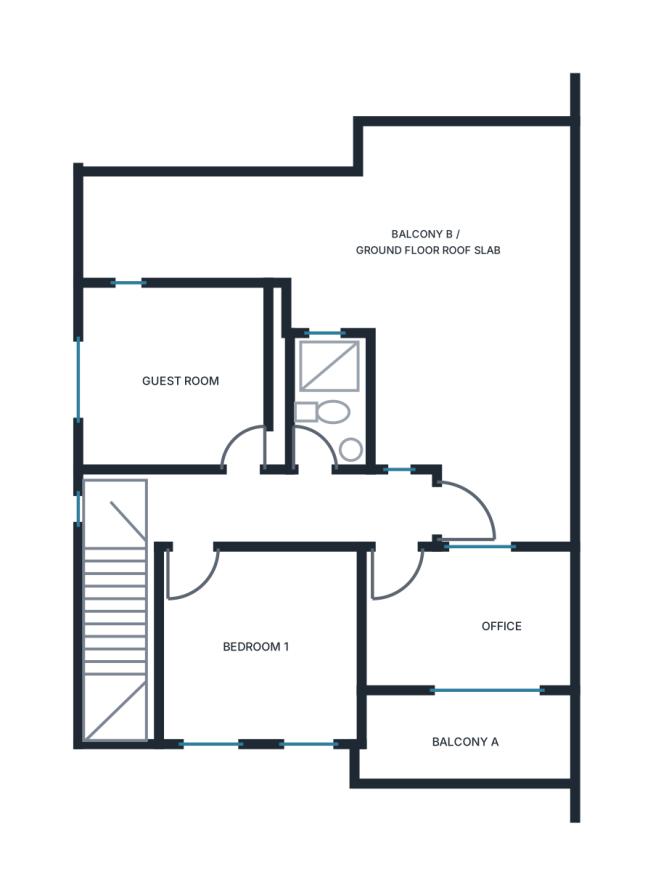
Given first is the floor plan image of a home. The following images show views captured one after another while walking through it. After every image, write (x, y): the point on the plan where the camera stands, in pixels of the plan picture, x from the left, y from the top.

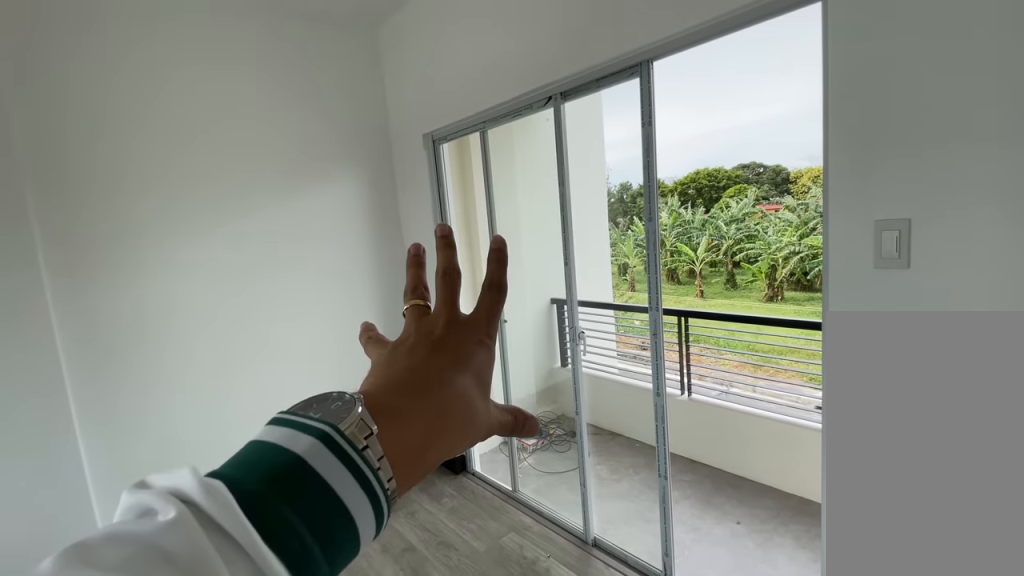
(549, 614)
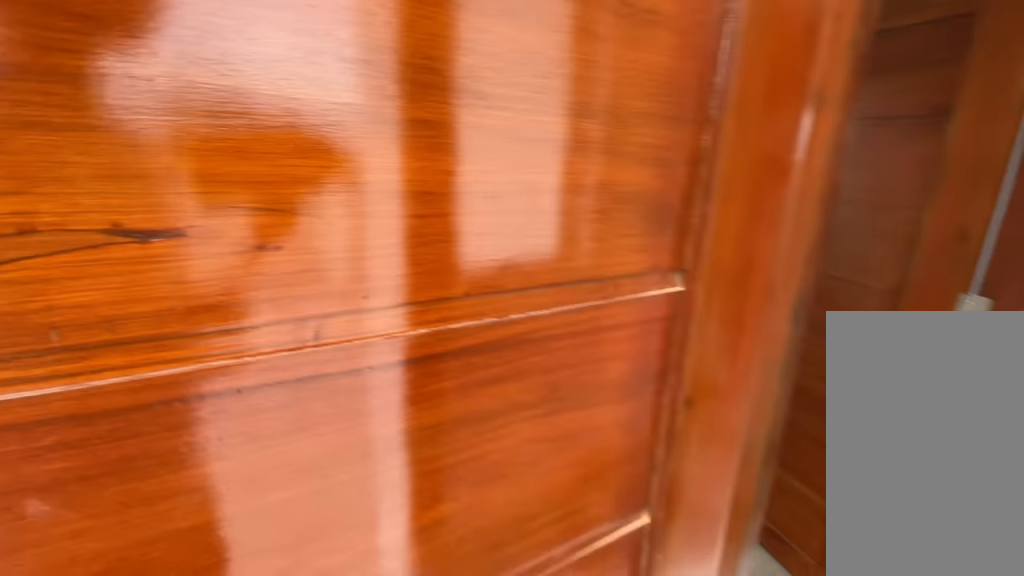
(521, 457)
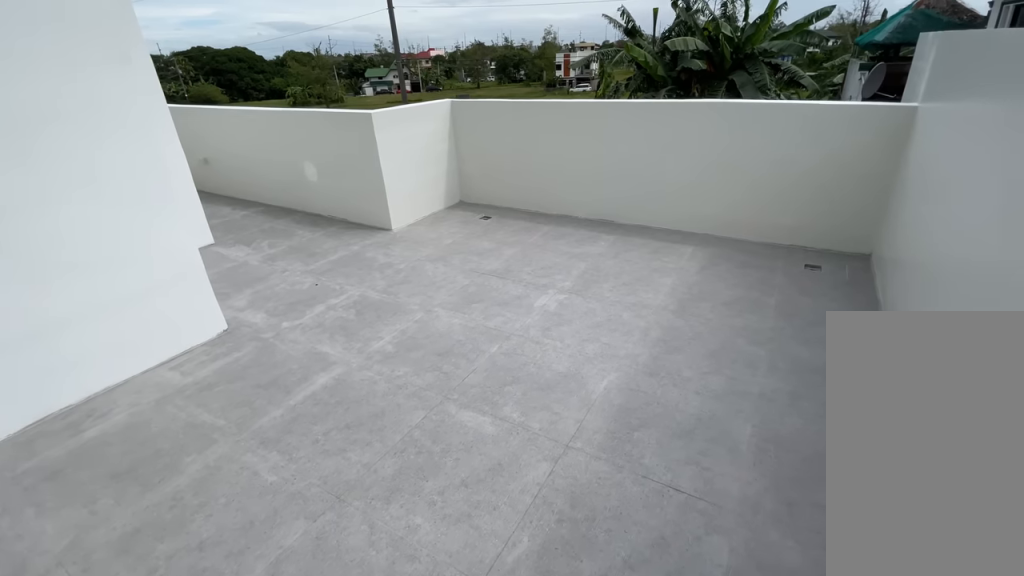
(521, 442)
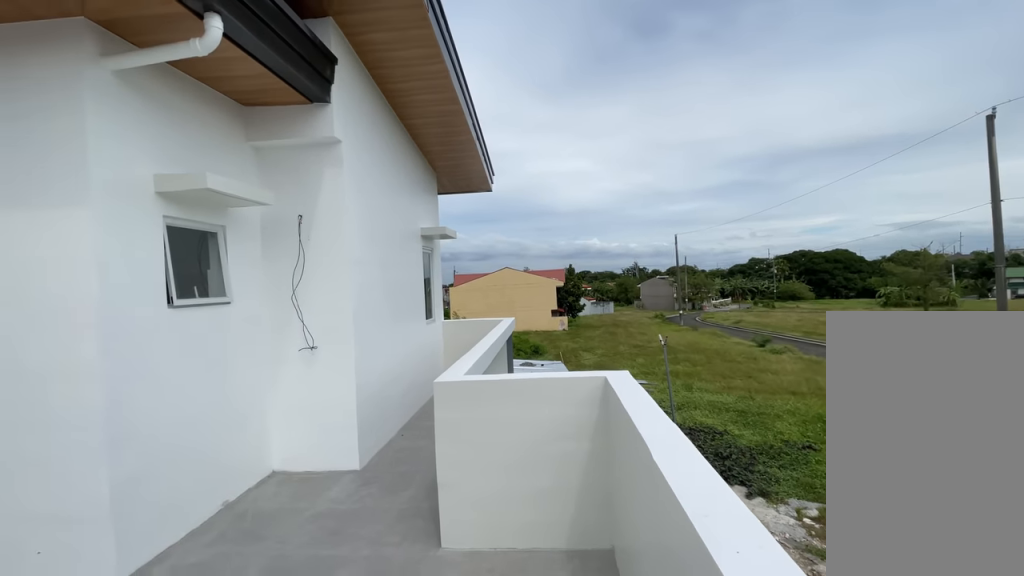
(521, 445)
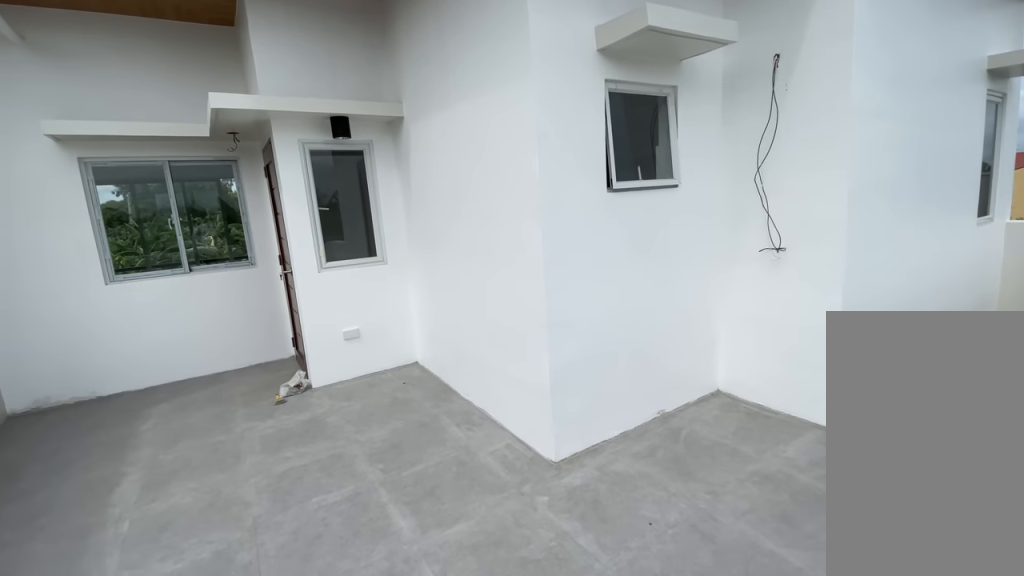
(522, 441)
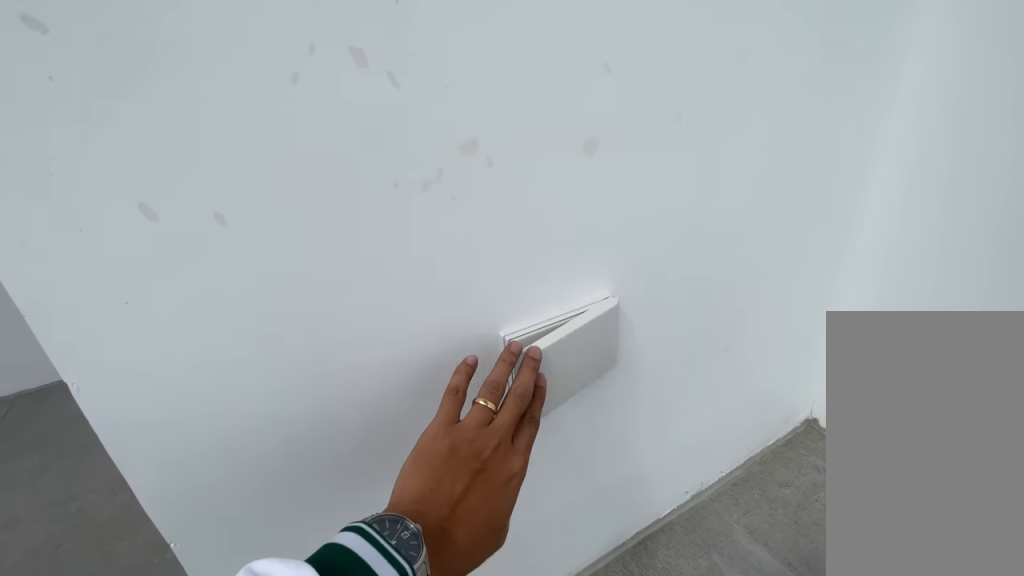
(432, 428)
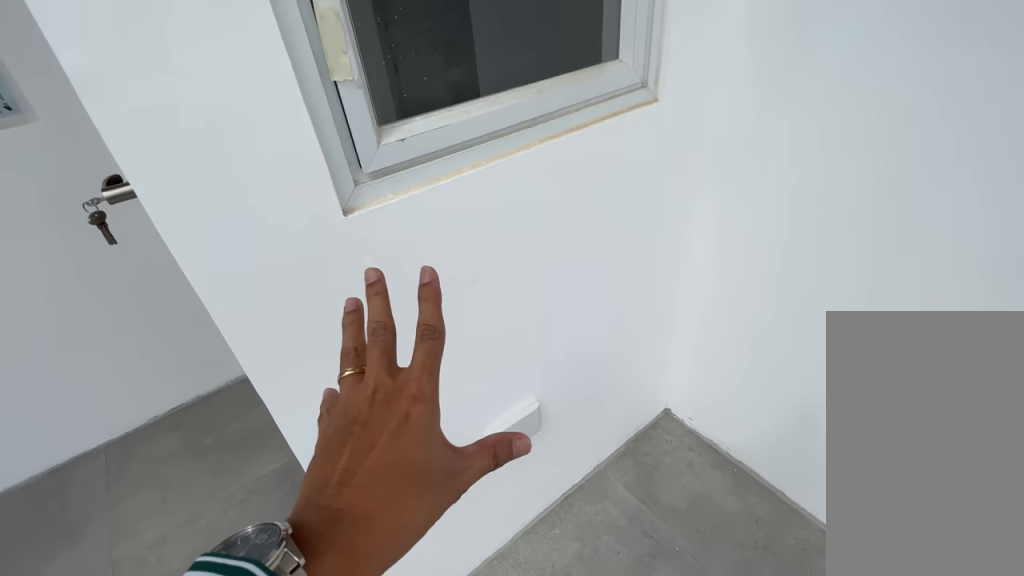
(433, 428)
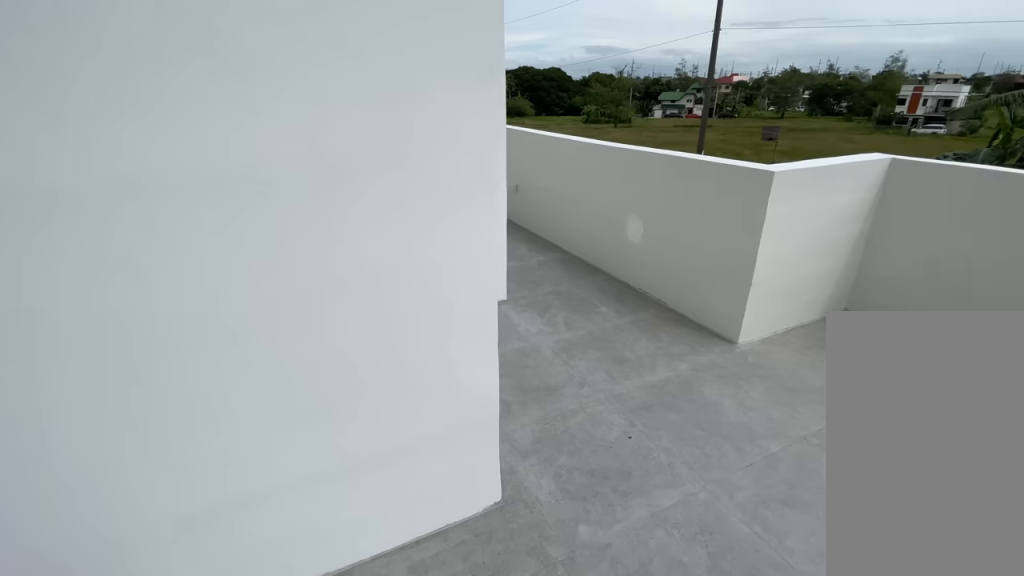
(434, 428)
